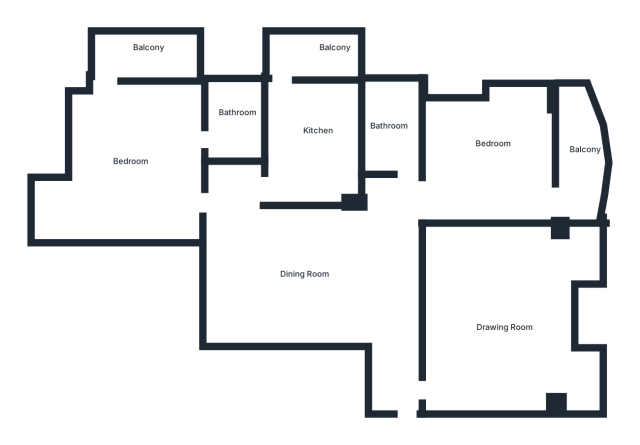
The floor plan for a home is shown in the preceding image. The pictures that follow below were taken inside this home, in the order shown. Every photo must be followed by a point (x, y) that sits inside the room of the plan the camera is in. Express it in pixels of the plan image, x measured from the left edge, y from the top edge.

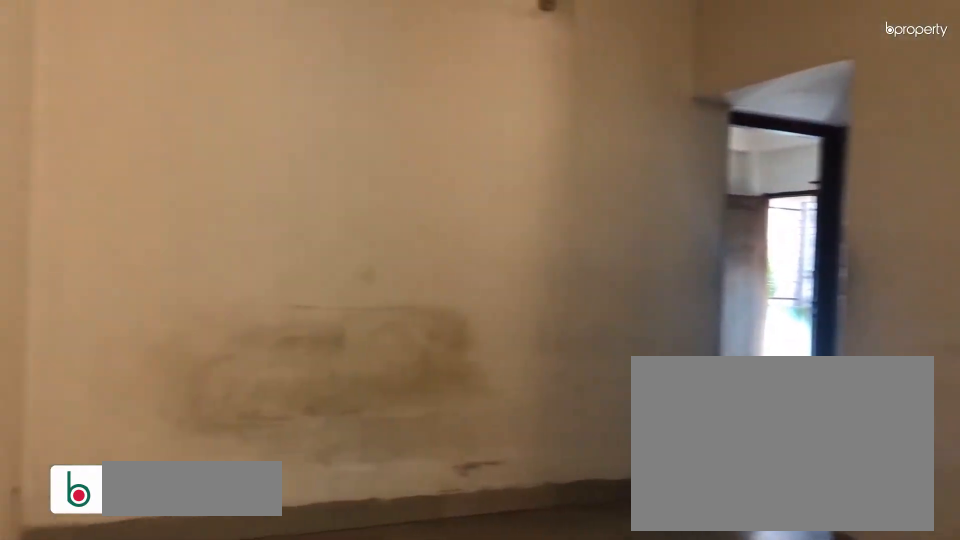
(313, 273)
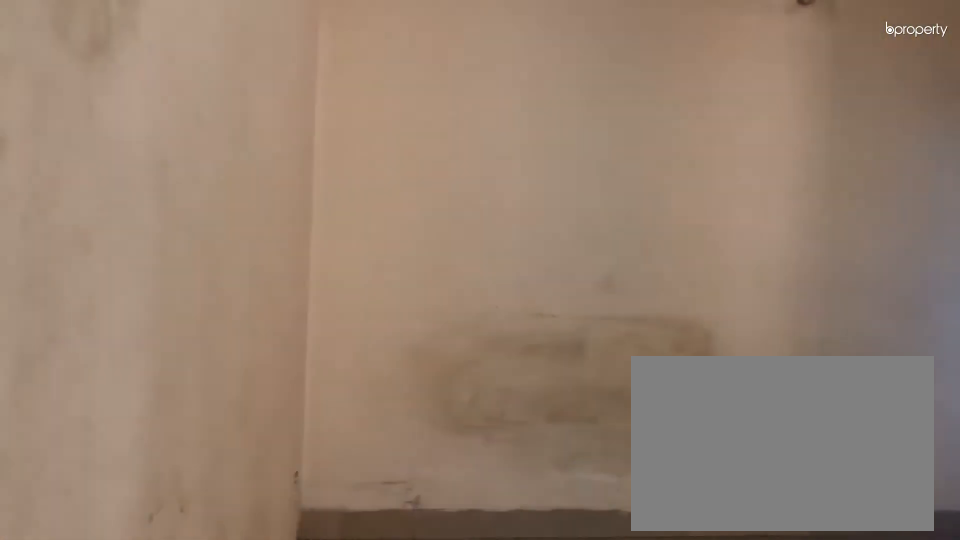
(313, 273)
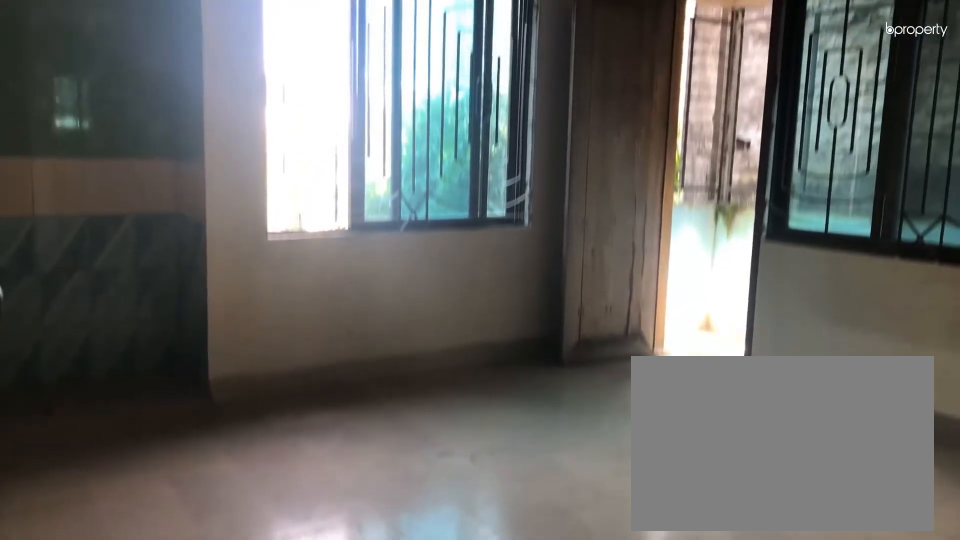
(135, 160)
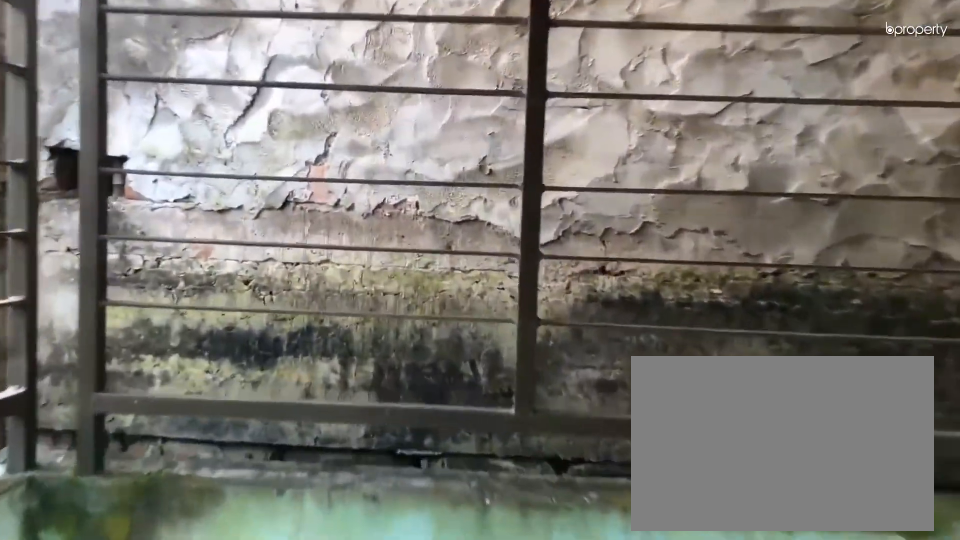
(138, 52)
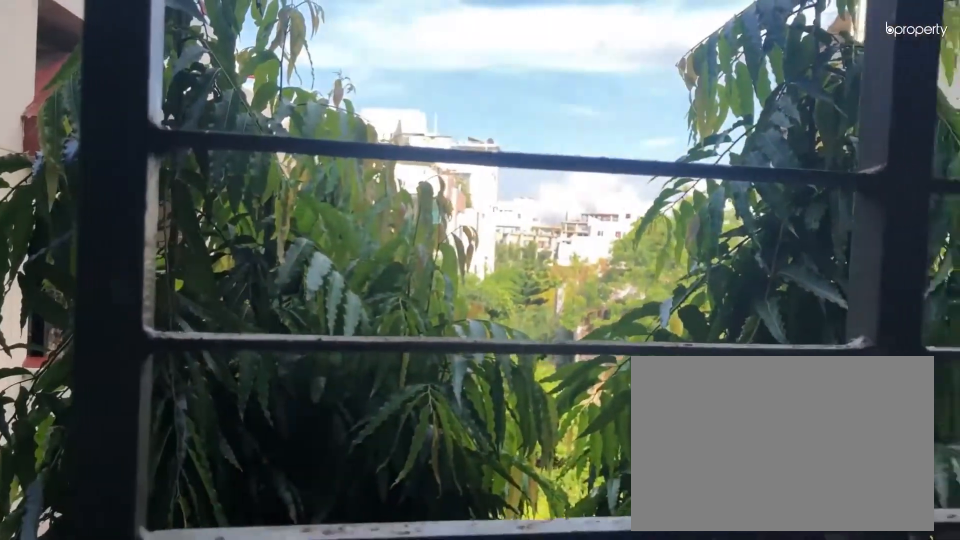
(138, 52)
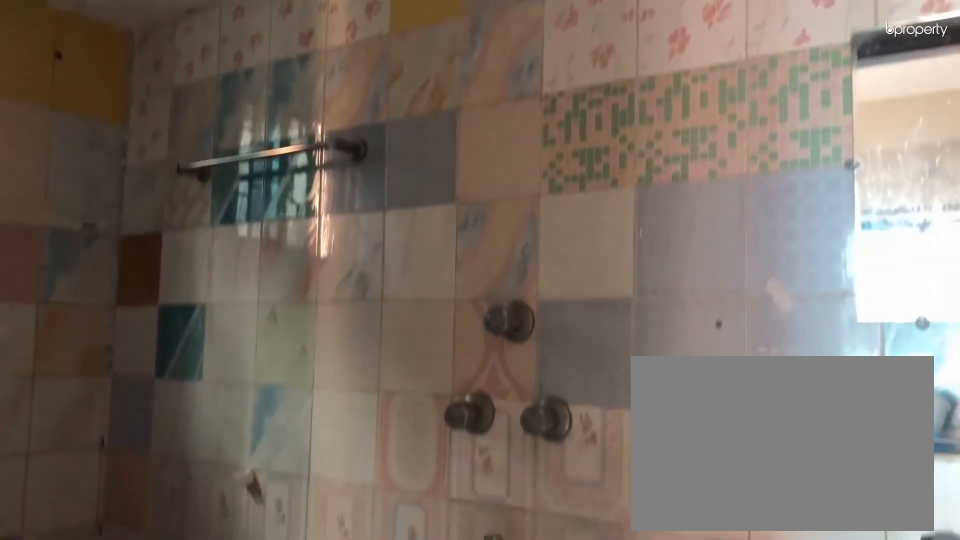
(227, 130)
